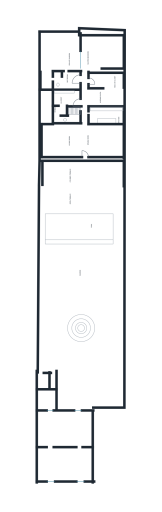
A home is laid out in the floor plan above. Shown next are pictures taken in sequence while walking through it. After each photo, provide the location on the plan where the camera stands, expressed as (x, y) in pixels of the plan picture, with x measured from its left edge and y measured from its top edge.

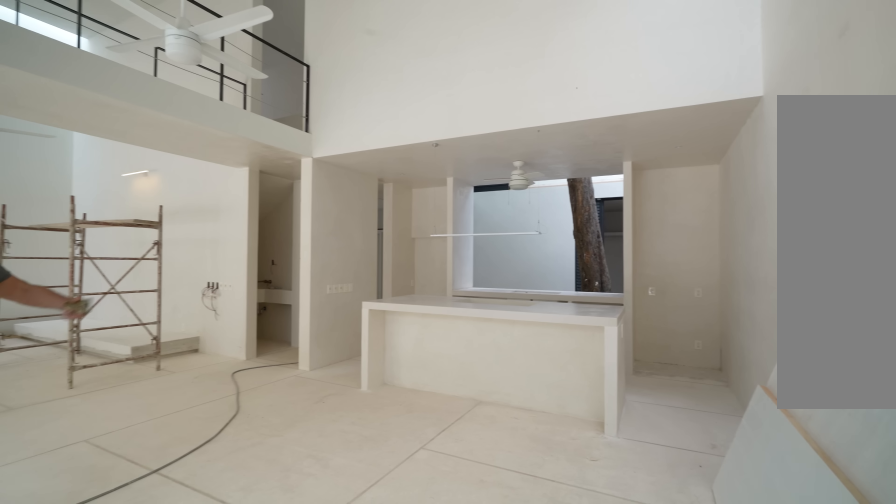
(104, 141)
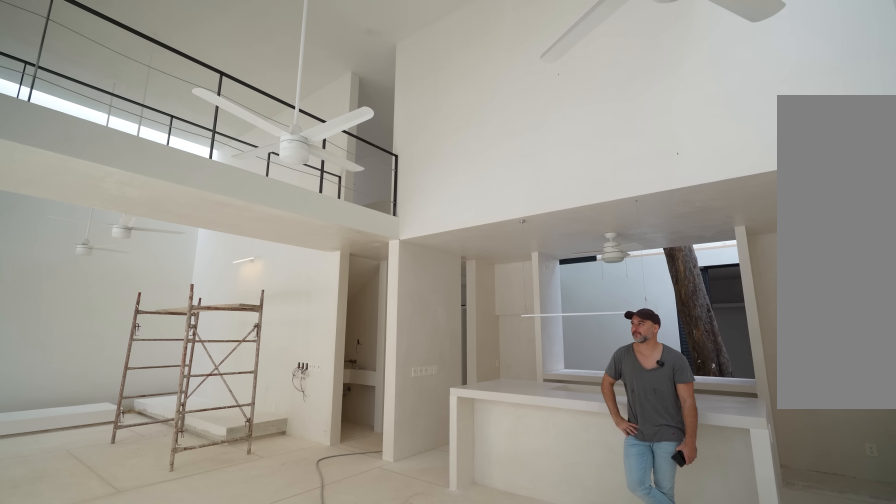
(113, 139)
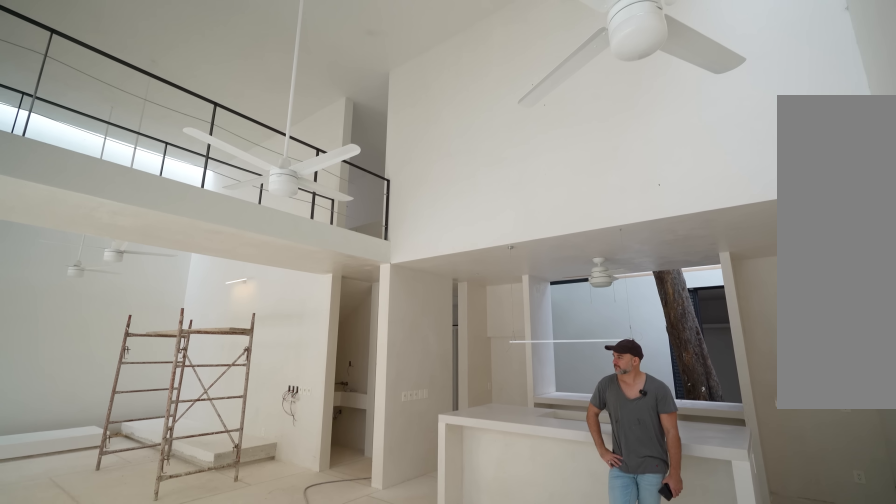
(113, 139)
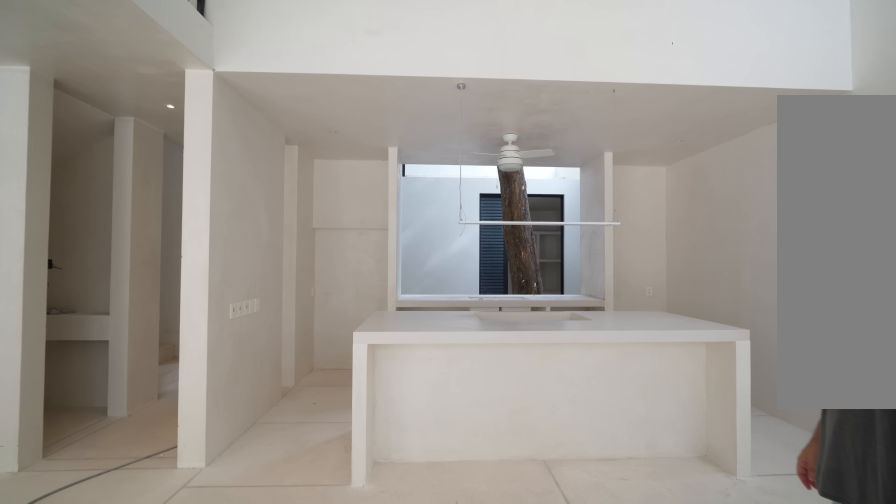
(113, 139)
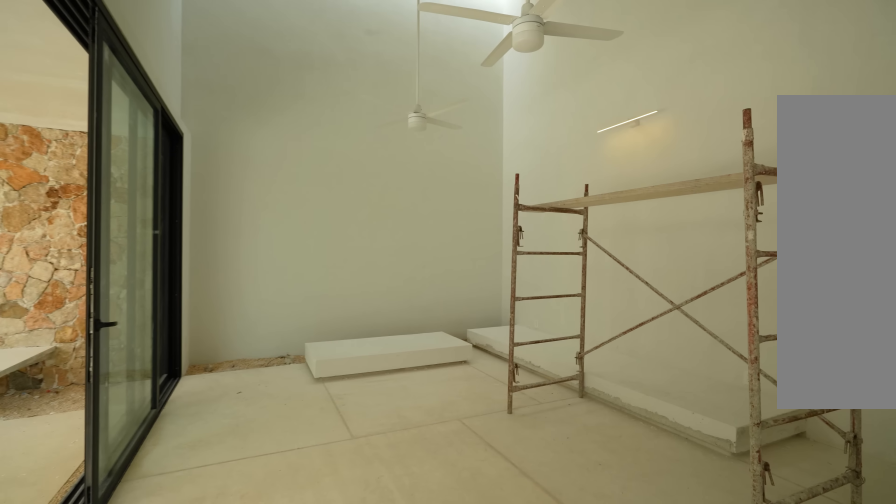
(82, 149)
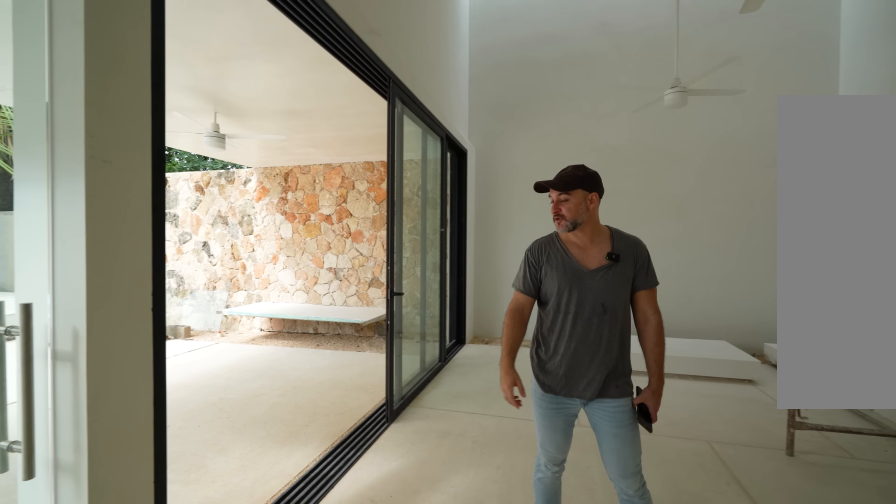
(67, 151)
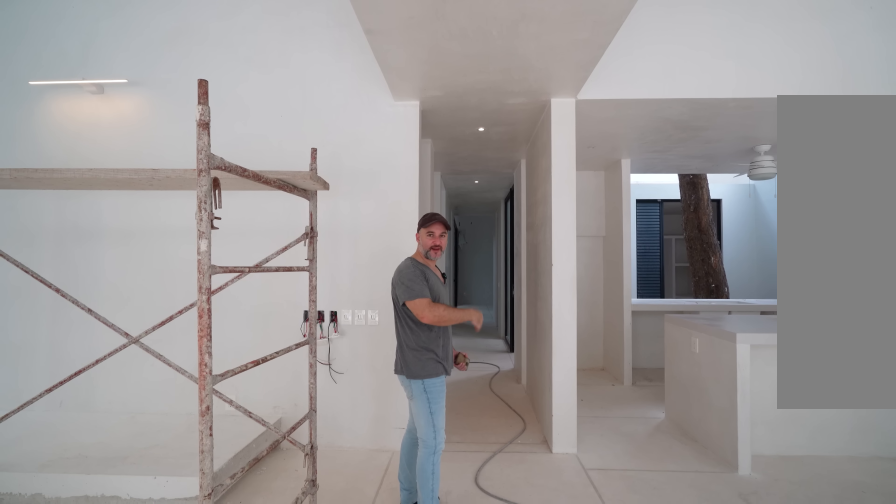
(80, 141)
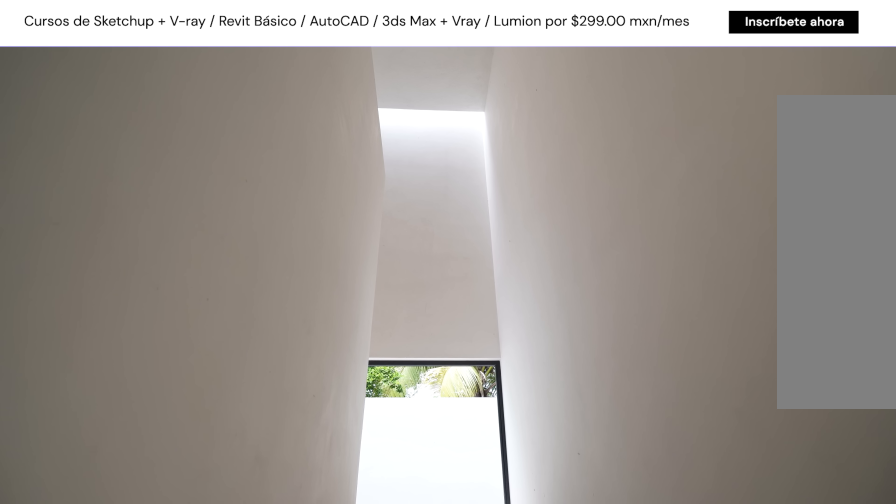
(82, 116)
